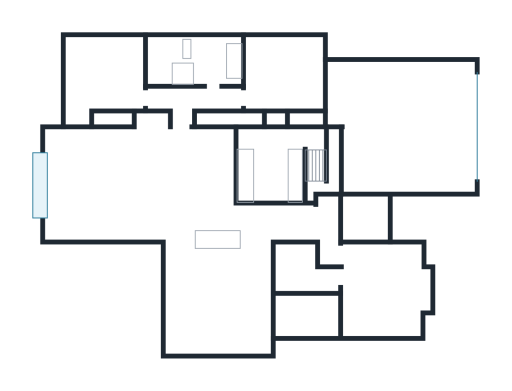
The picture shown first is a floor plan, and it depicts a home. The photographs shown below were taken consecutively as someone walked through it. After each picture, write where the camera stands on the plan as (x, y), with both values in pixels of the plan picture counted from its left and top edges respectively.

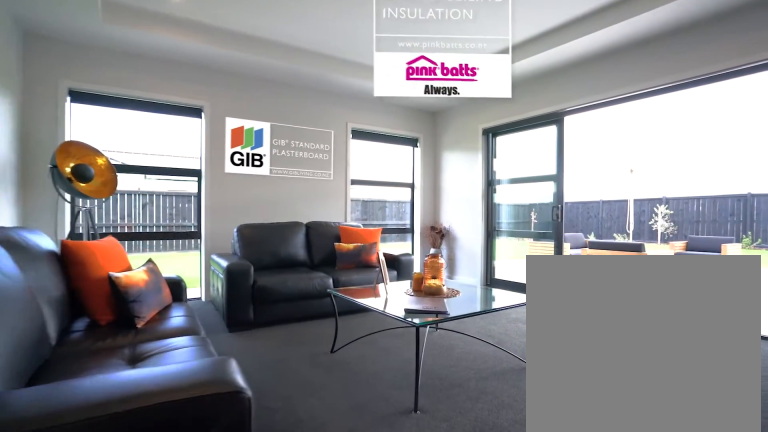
(238, 285)
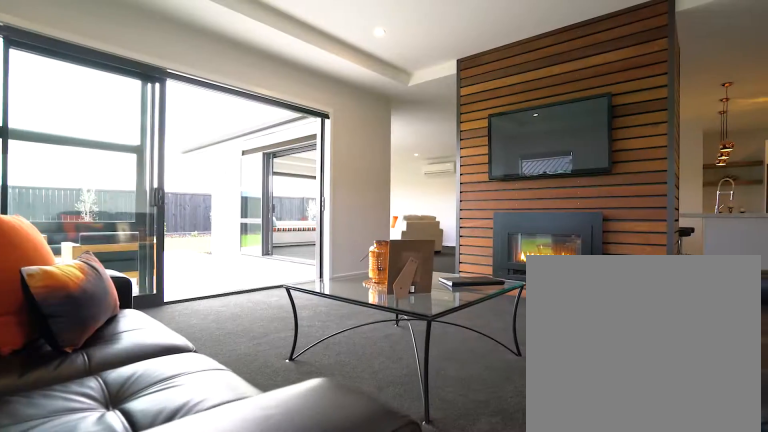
(254, 338)
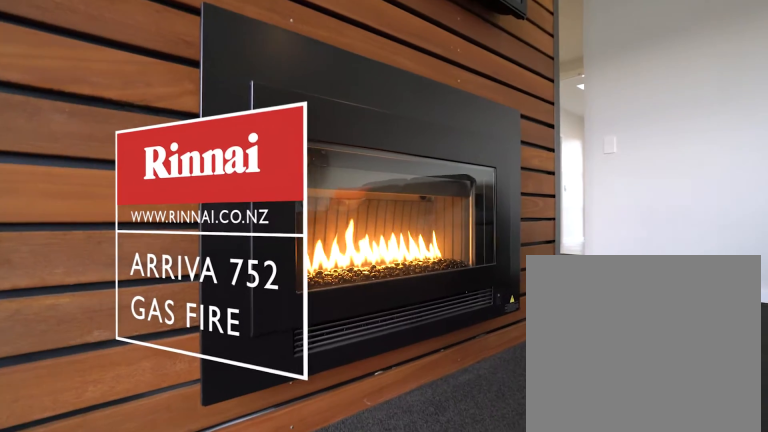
(214, 273)
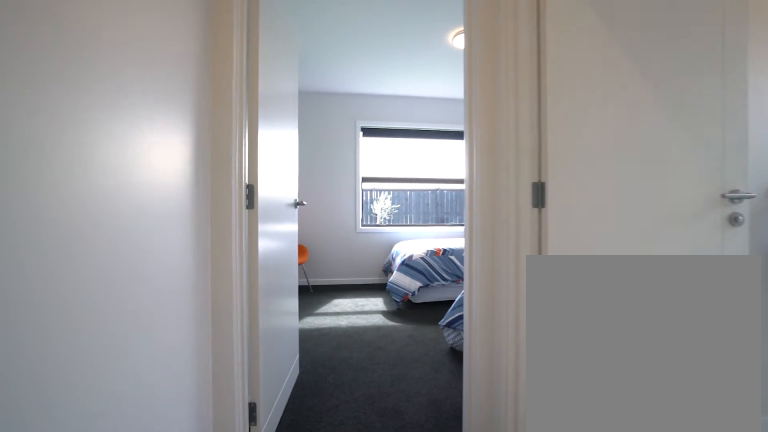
(164, 103)
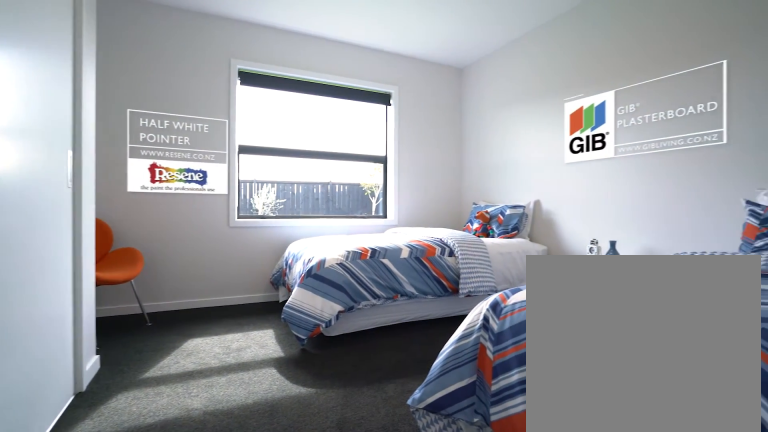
(143, 98)
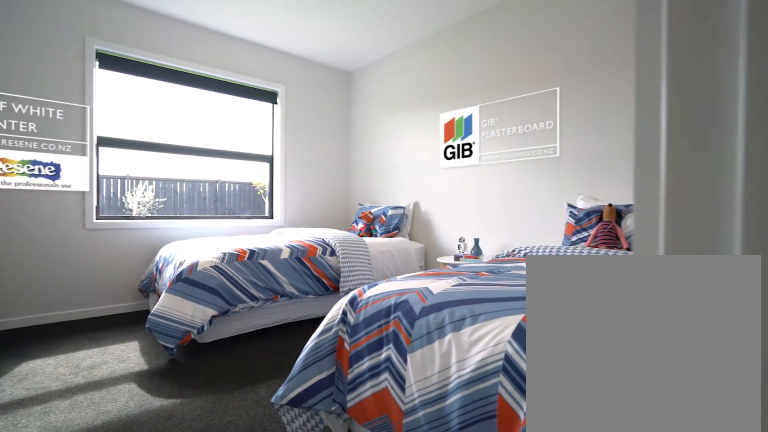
(147, 94)
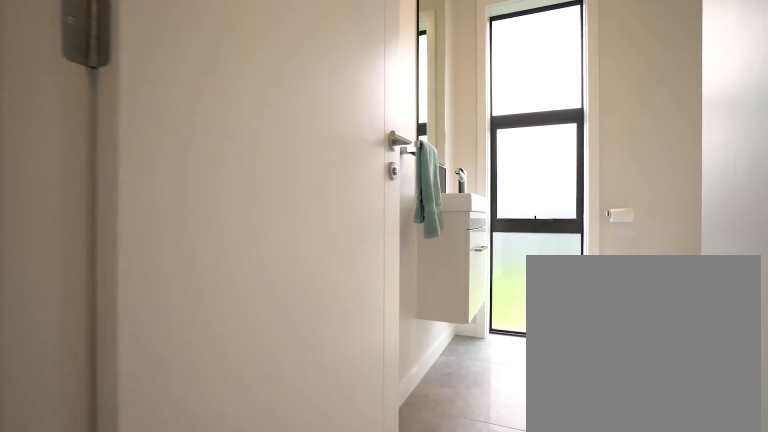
(156, 86)
